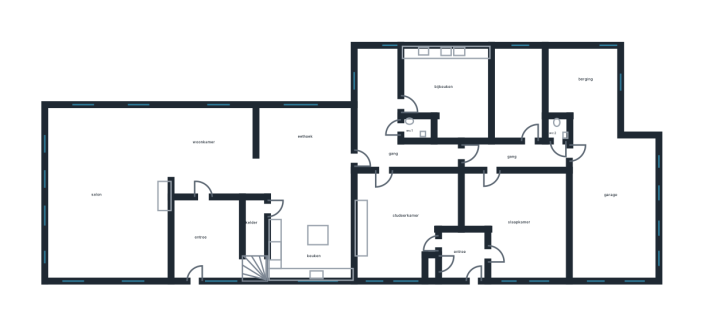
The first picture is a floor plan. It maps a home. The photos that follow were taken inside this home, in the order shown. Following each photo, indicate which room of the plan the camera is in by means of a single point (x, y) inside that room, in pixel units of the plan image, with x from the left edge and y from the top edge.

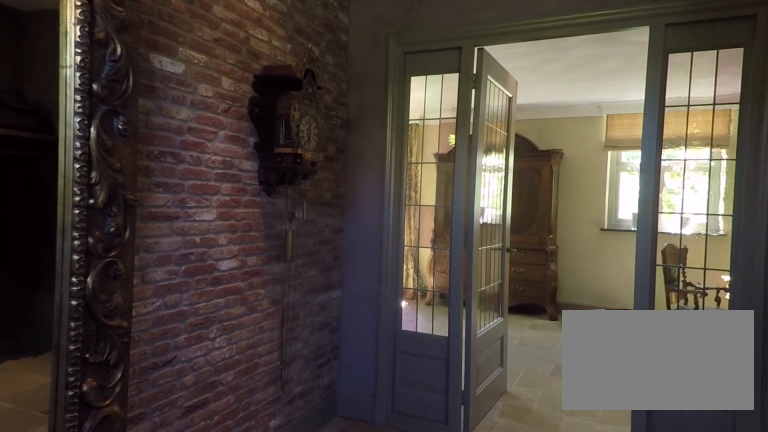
(208, 239)
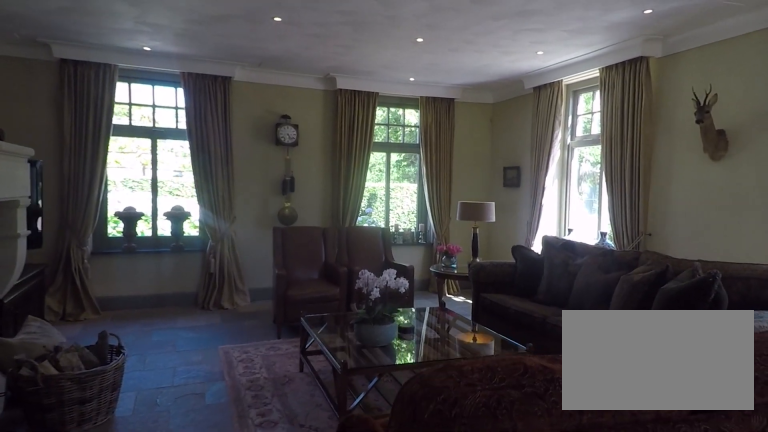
(139, 181)
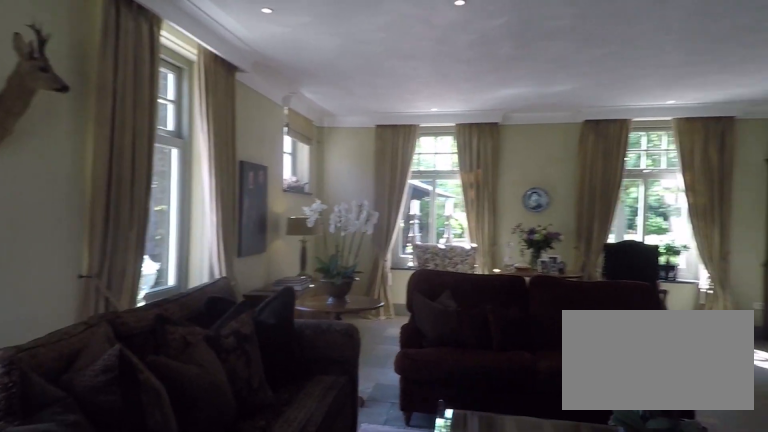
(139, 181)
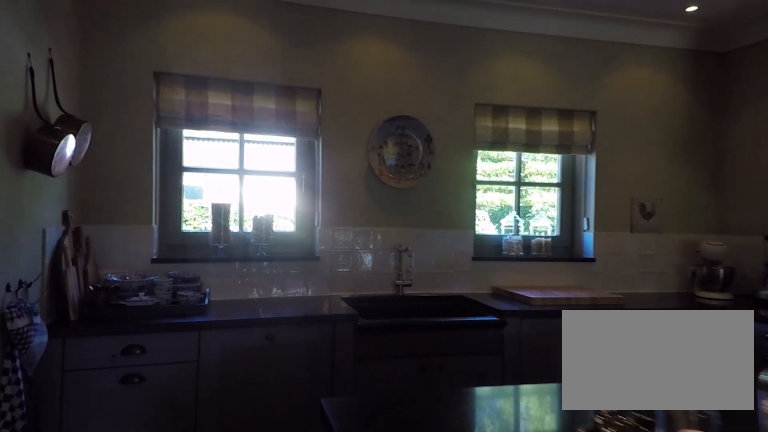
(308, 192)
